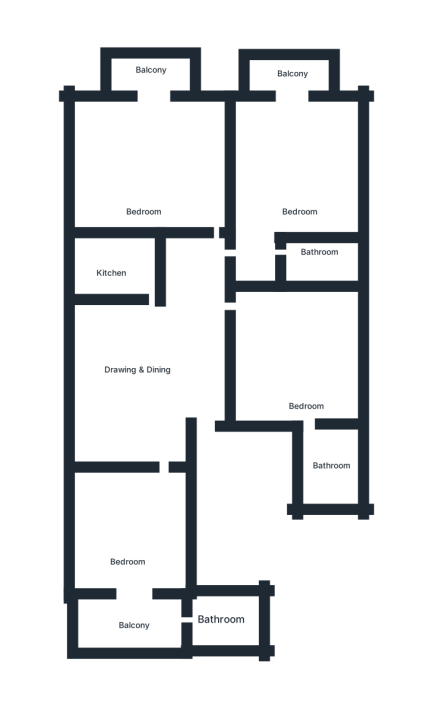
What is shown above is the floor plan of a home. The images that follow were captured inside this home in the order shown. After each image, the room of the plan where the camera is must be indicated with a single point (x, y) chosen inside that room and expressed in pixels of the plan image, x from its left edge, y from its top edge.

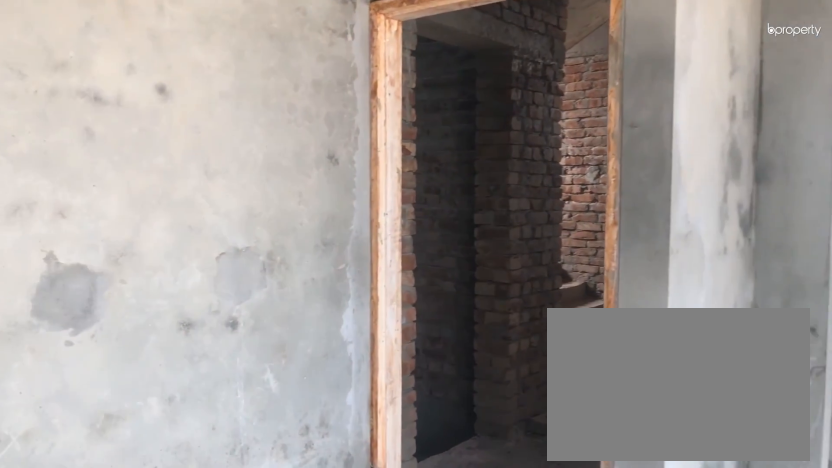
(138, 363)
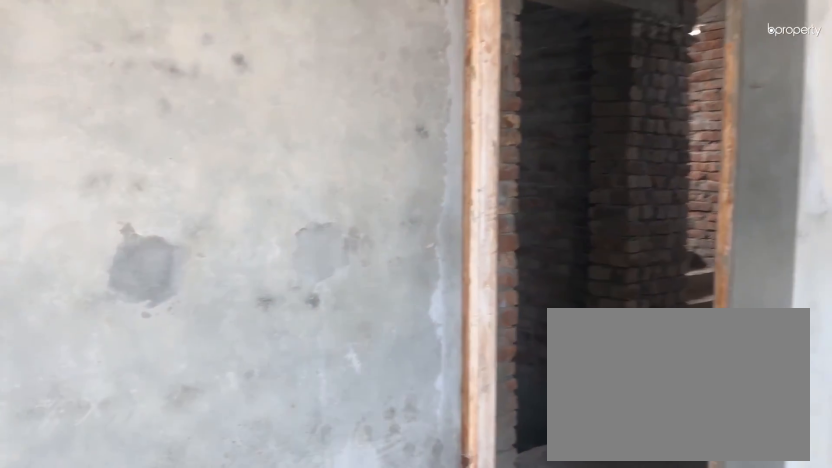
(138, 363)
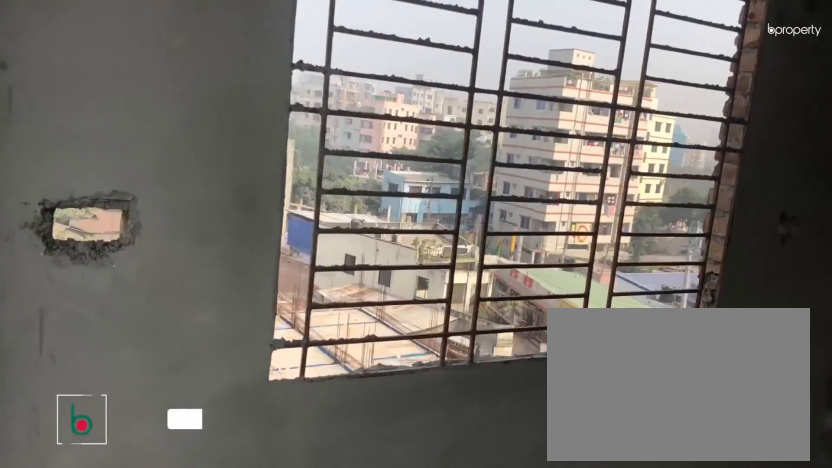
(134, 537)
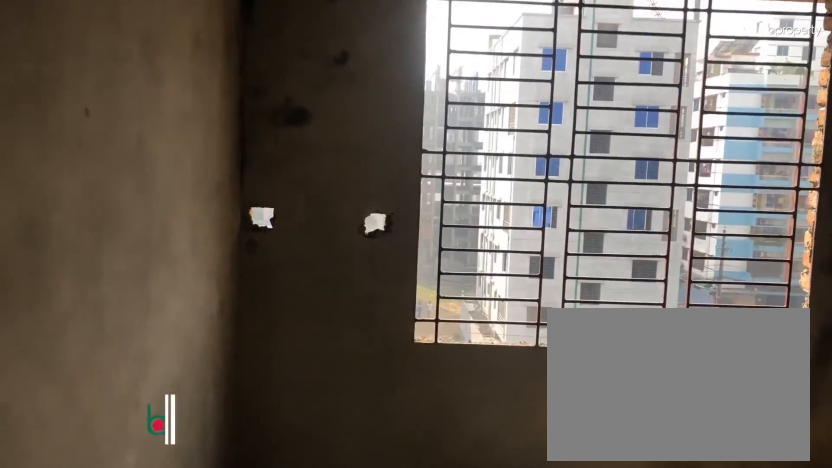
(308, 354)
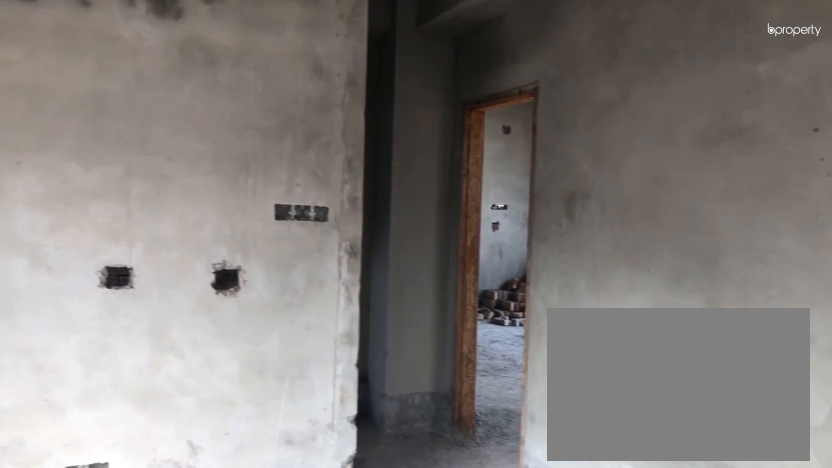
(303, 184)
